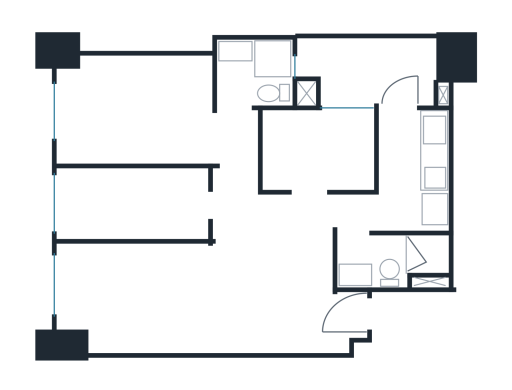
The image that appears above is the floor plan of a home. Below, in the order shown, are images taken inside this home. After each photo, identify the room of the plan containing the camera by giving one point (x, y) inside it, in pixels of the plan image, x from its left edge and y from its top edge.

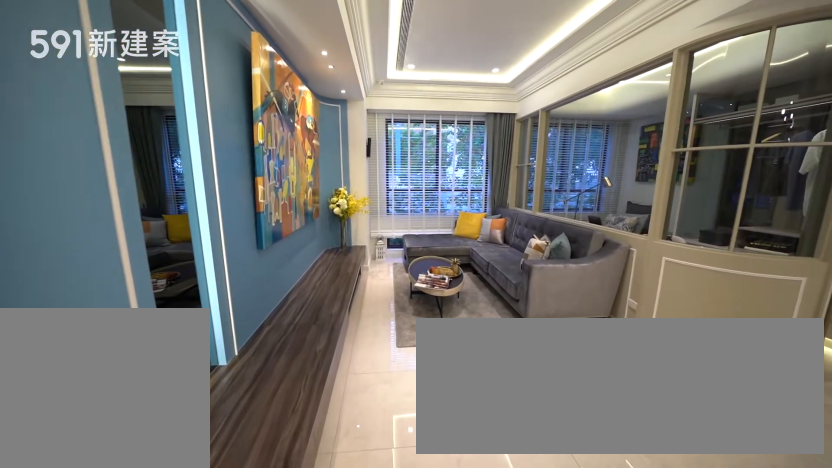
(131, 296)
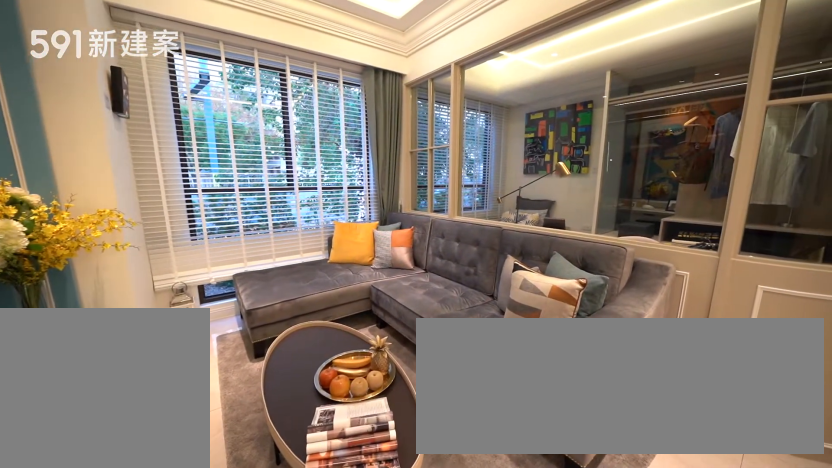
(131, 296)
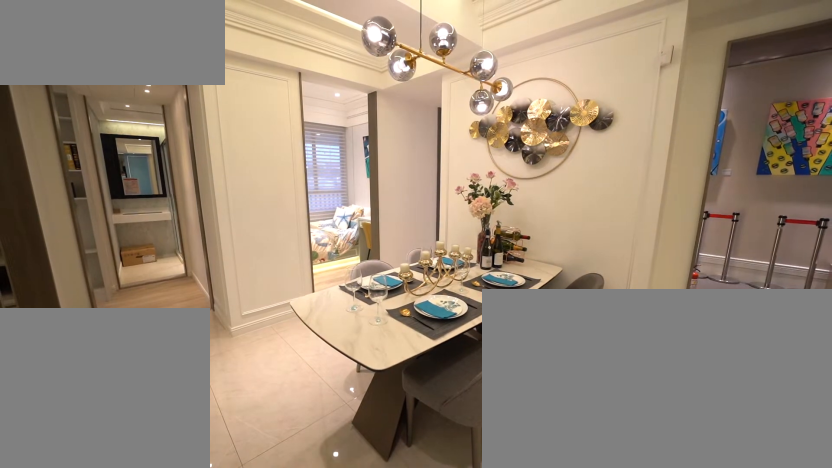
(273, 254)
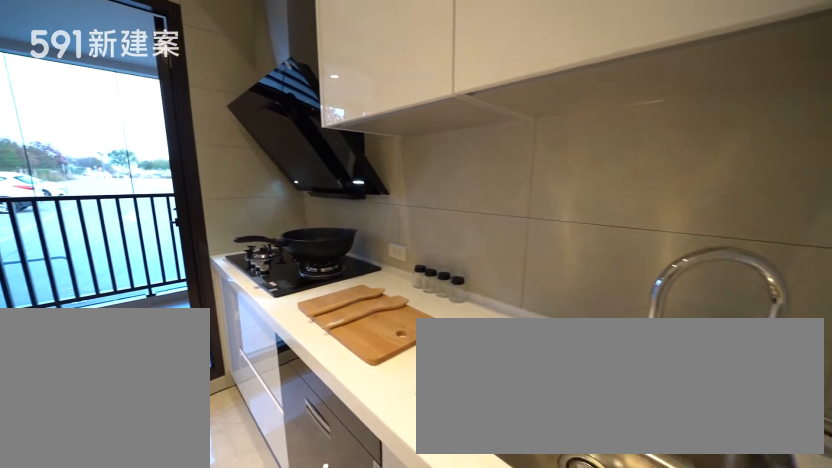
(414, 164)
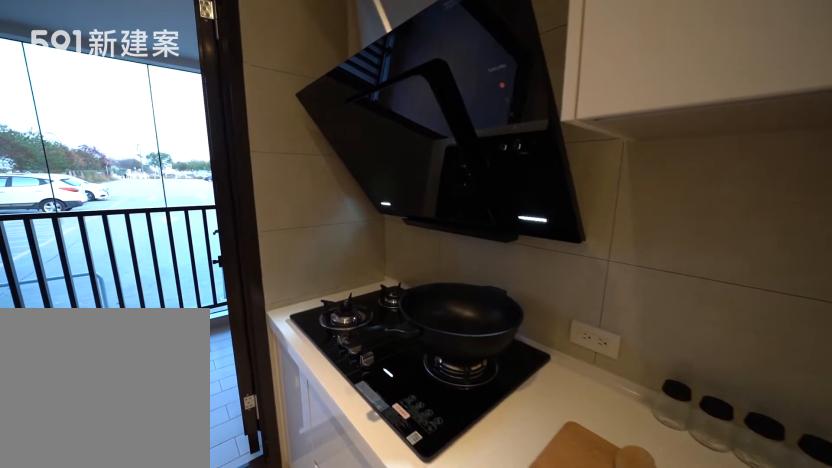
(414, 164)
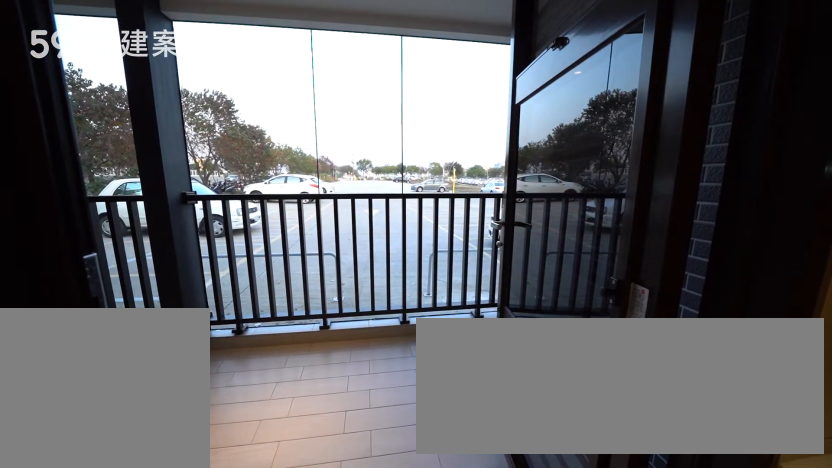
(372, 71)
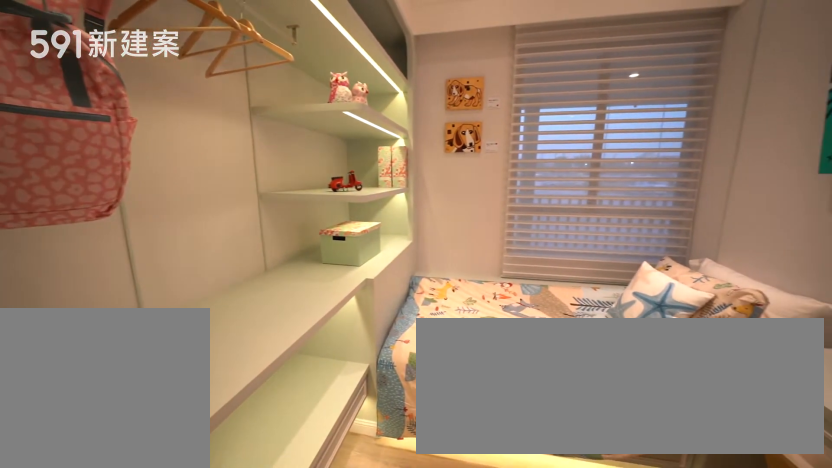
(319, 148)
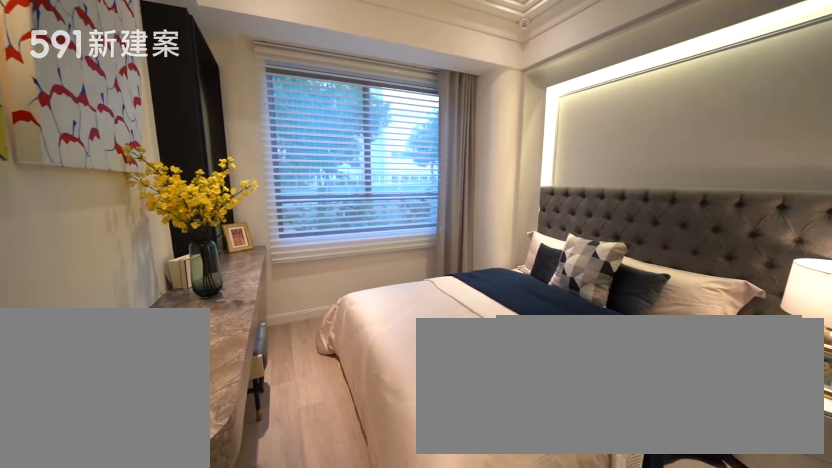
(130, 109)
